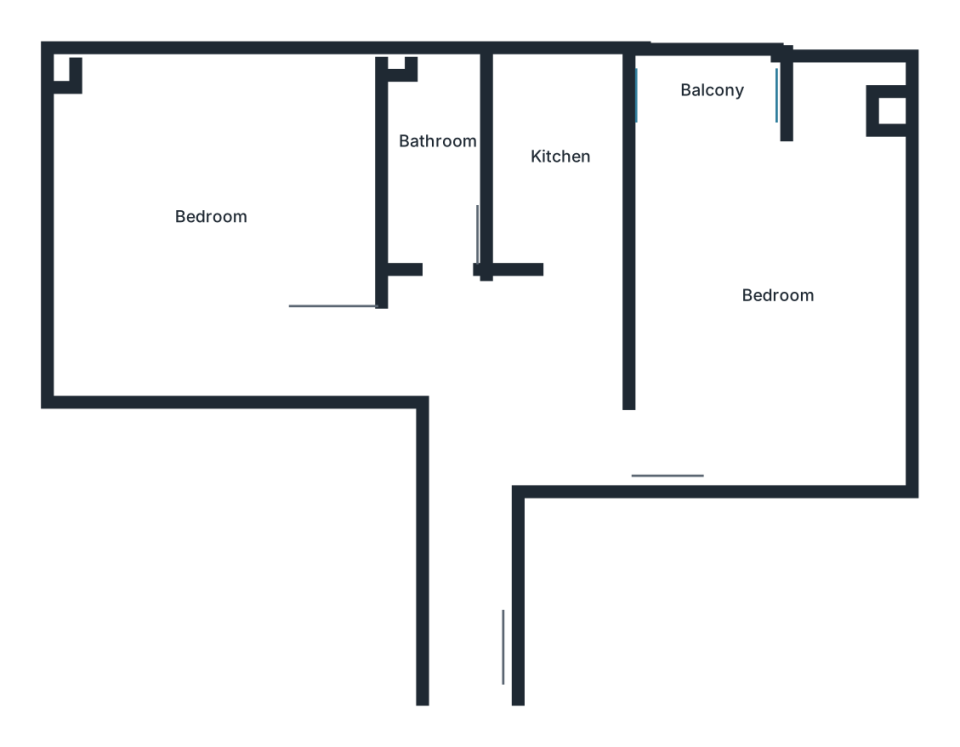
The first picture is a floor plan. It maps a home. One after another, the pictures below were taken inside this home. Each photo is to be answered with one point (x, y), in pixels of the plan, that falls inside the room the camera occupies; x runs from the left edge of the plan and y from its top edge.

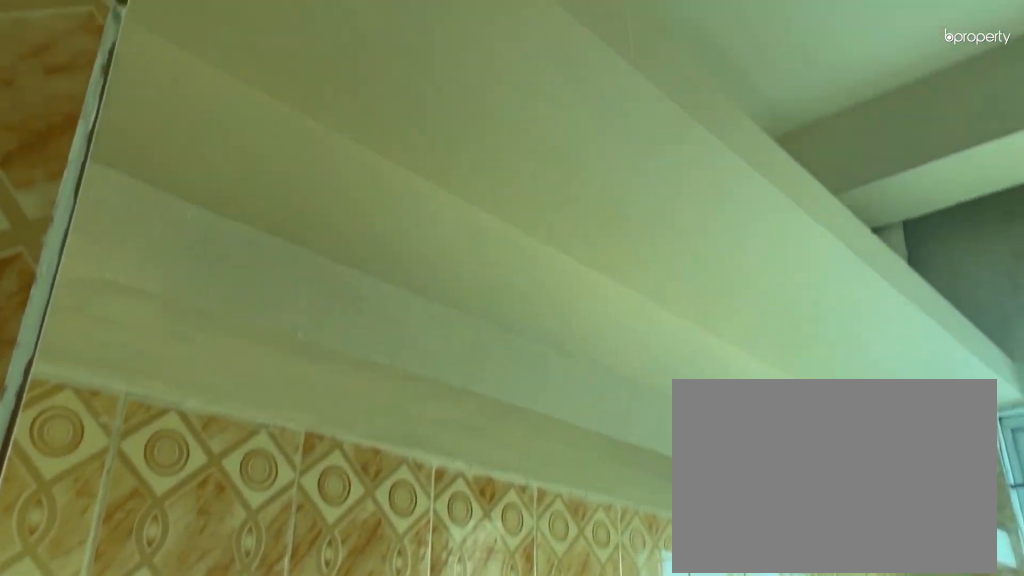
(541, 176)
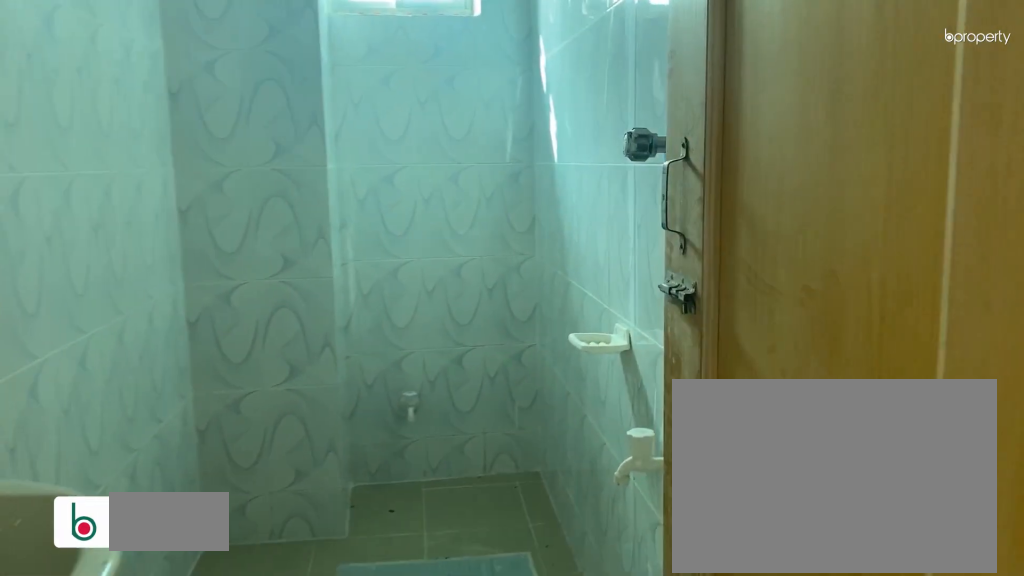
(429, 160)
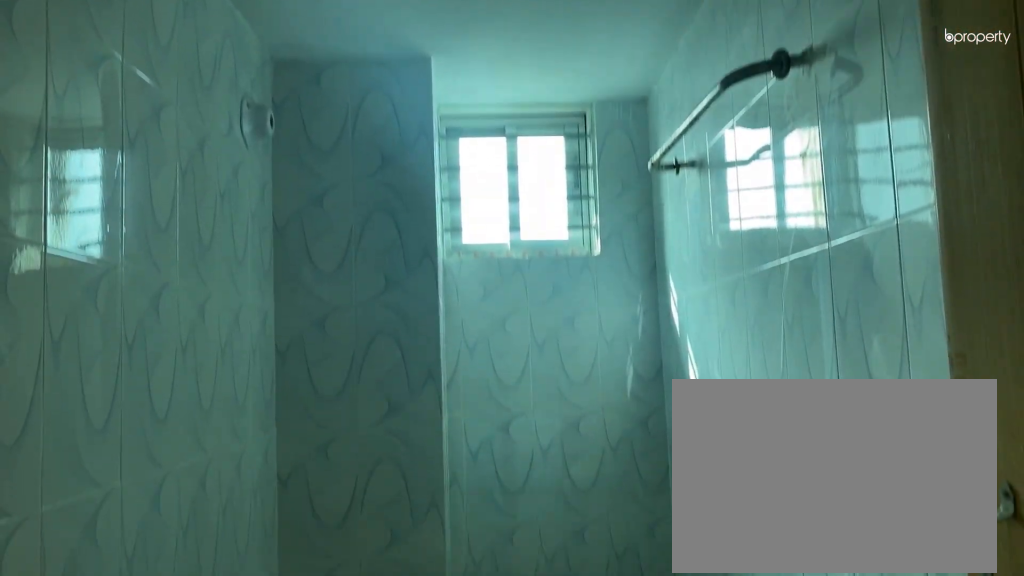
(429, 160)
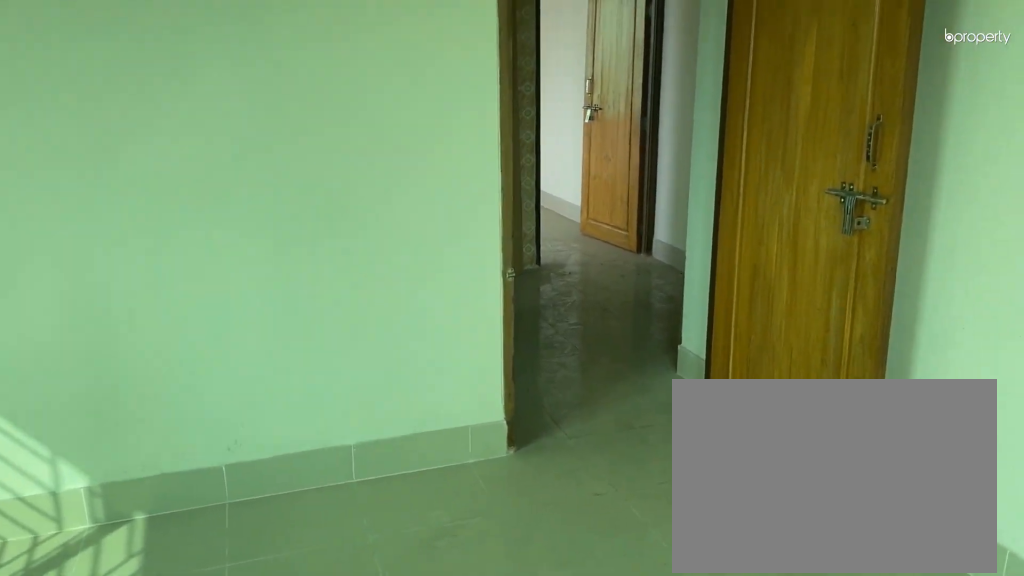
(211, 207)
